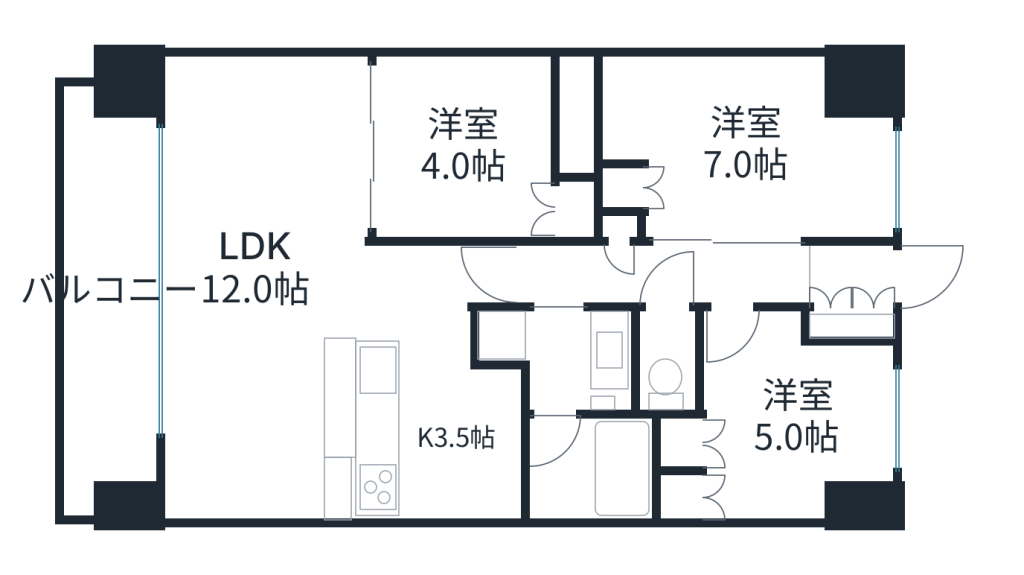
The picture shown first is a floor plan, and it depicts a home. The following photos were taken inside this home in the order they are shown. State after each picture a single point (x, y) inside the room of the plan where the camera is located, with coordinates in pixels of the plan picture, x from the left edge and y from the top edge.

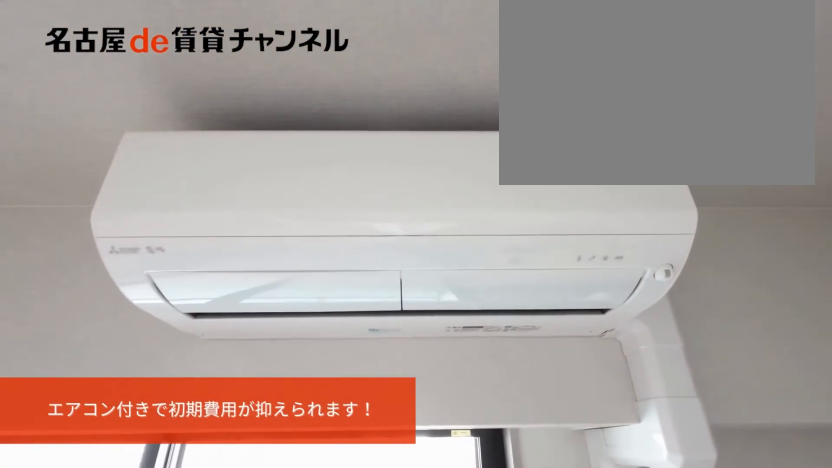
(257, 274)
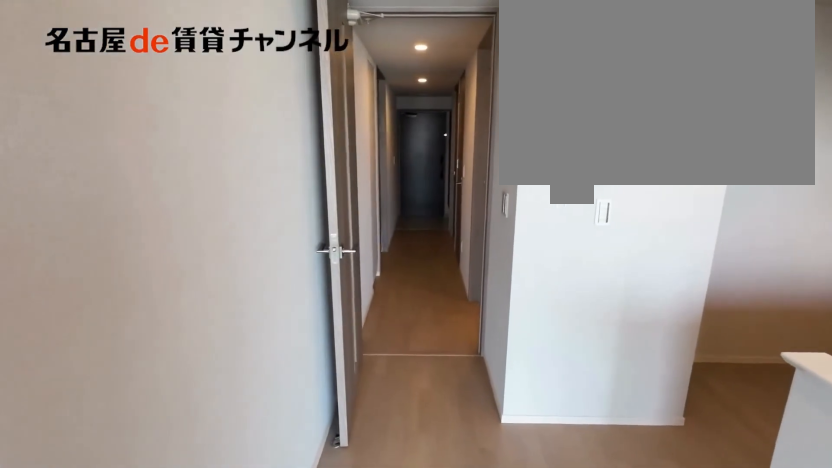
(257, 274)
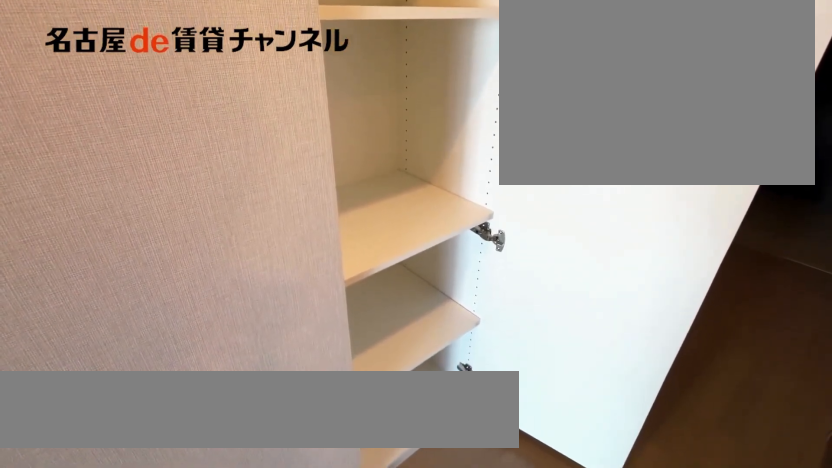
(617, 227)
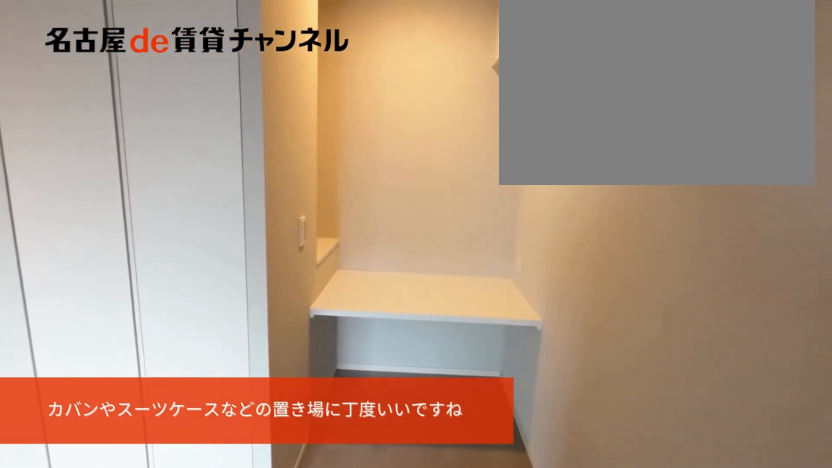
(745, 144)
